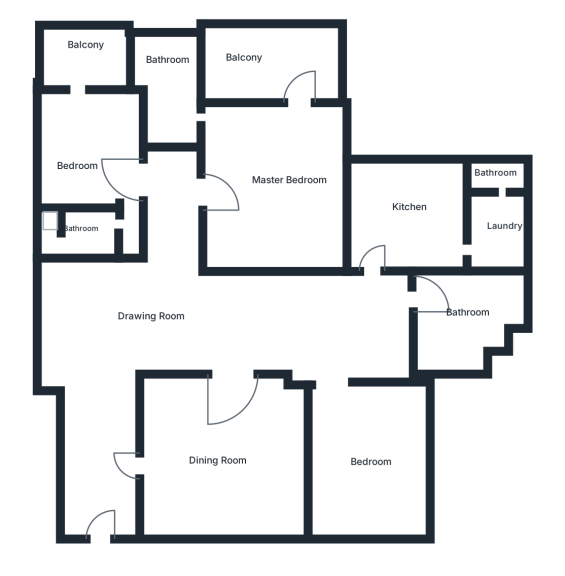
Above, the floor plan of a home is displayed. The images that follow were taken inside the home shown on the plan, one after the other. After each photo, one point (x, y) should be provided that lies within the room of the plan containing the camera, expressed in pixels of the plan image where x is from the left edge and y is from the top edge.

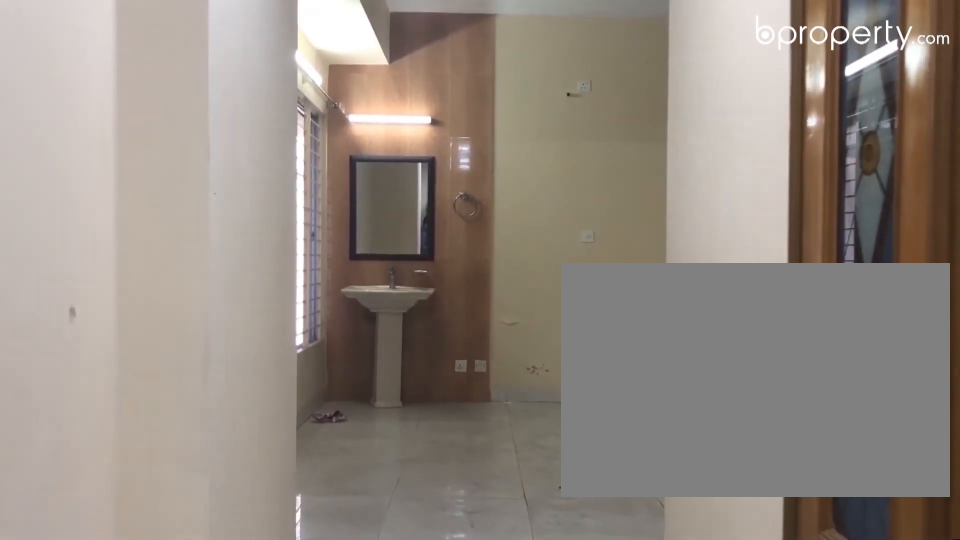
(99, 362)
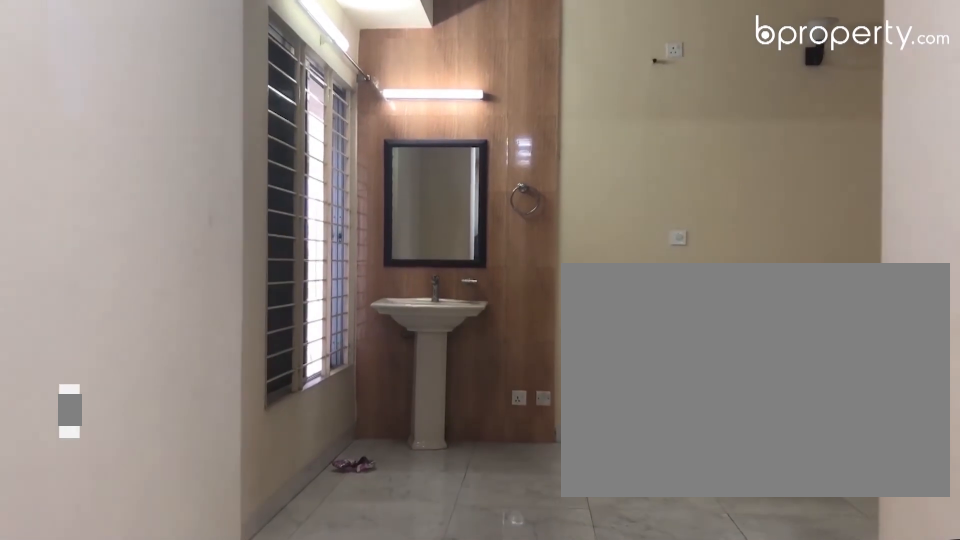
(99, 362)
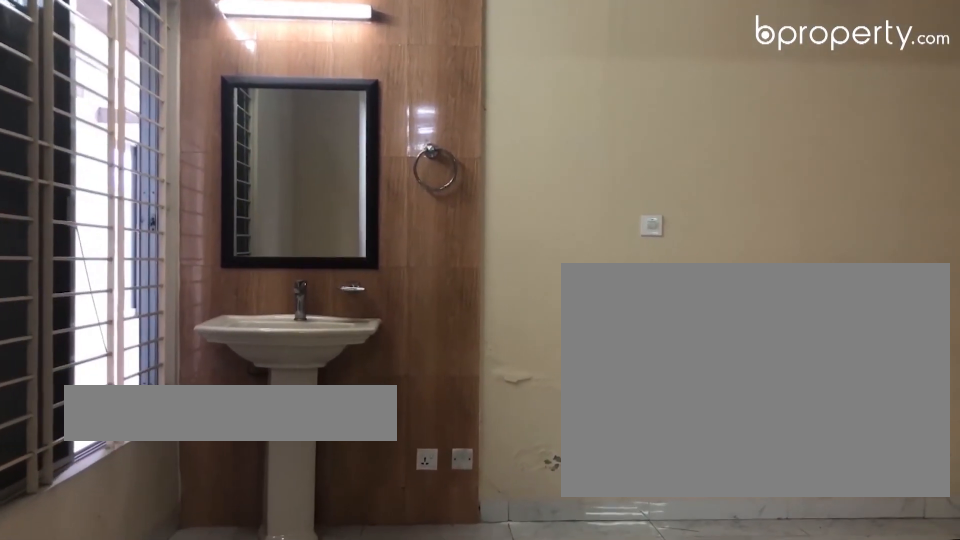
(191, 323)
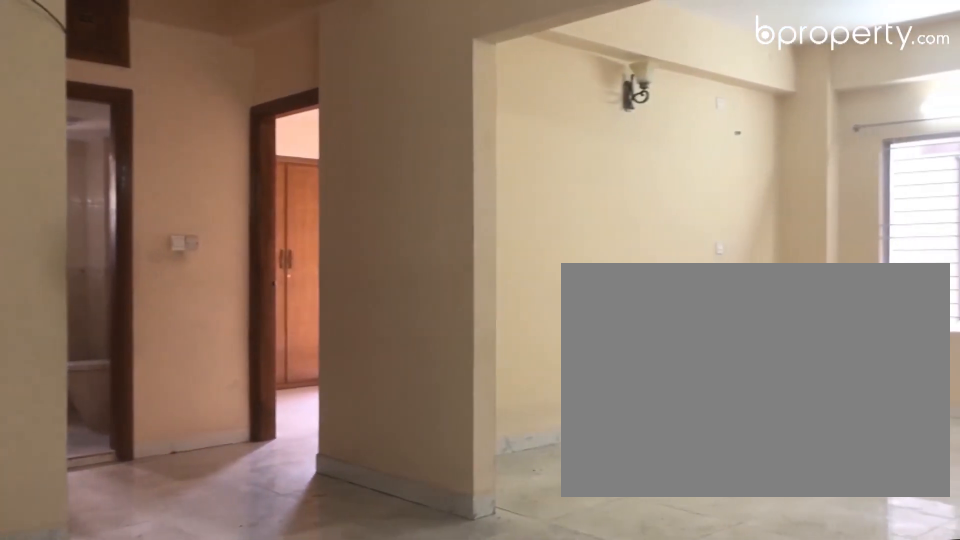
(191, 323)
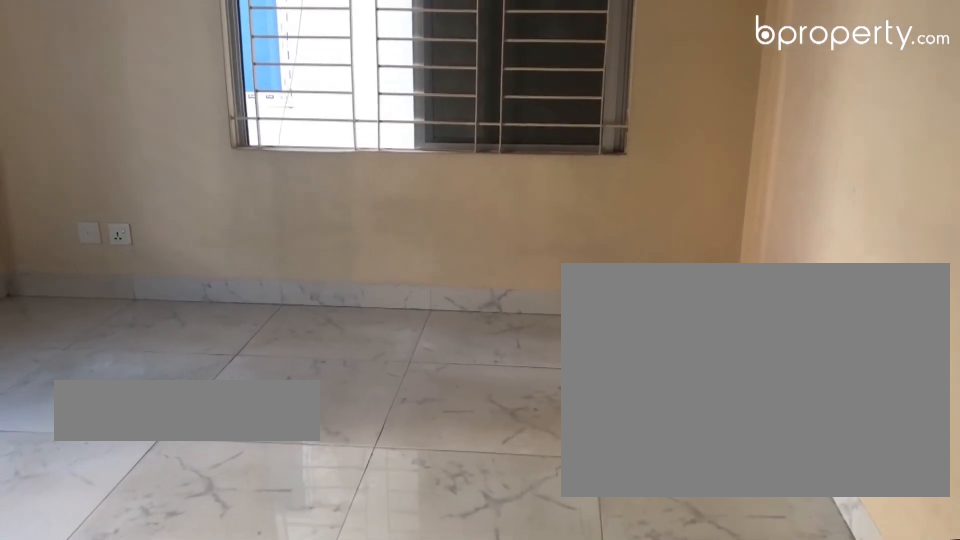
(358, 440)
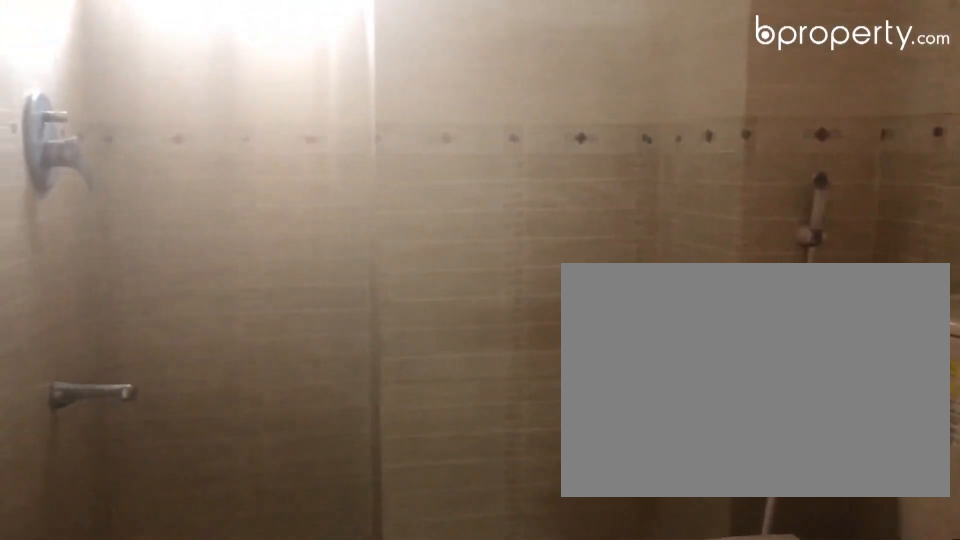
(471, 308)
